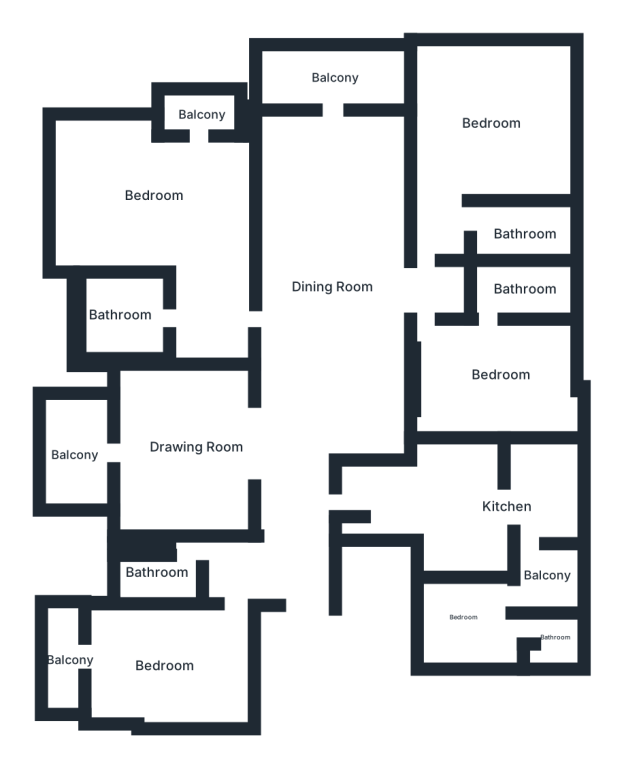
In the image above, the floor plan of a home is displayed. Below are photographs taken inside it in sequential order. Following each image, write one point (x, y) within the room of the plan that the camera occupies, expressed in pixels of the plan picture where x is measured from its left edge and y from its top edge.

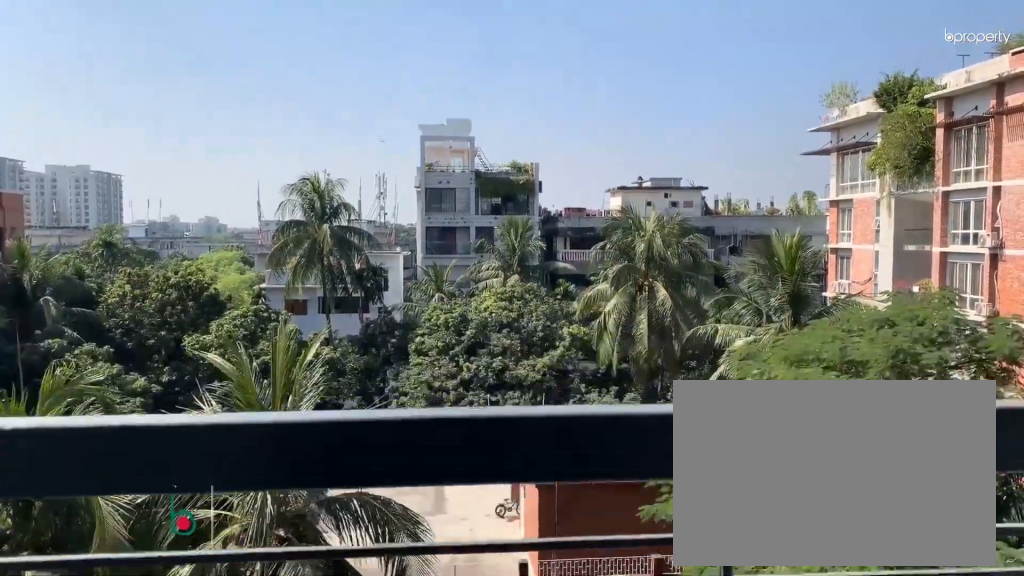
(78, 459)
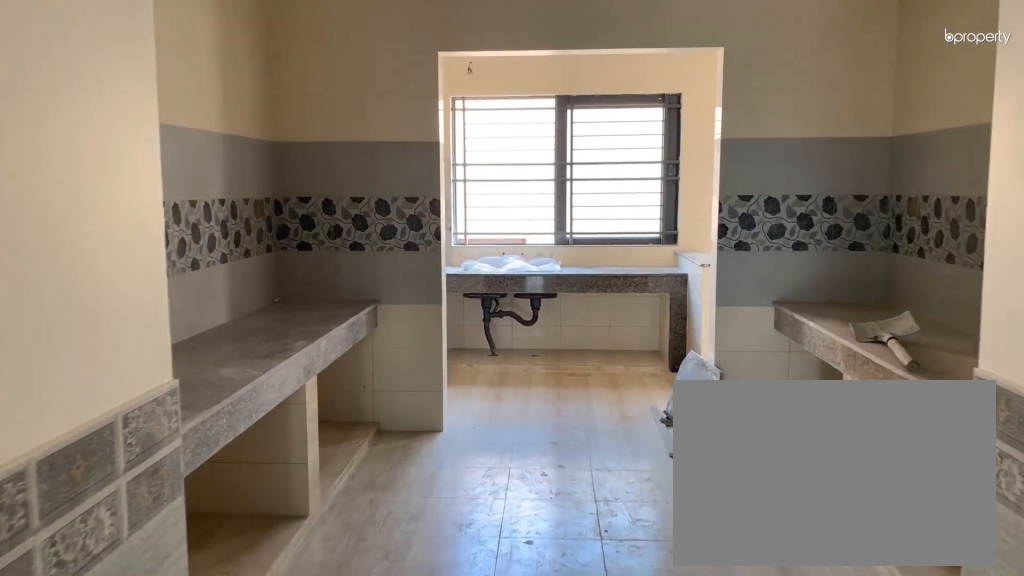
(507, 512)
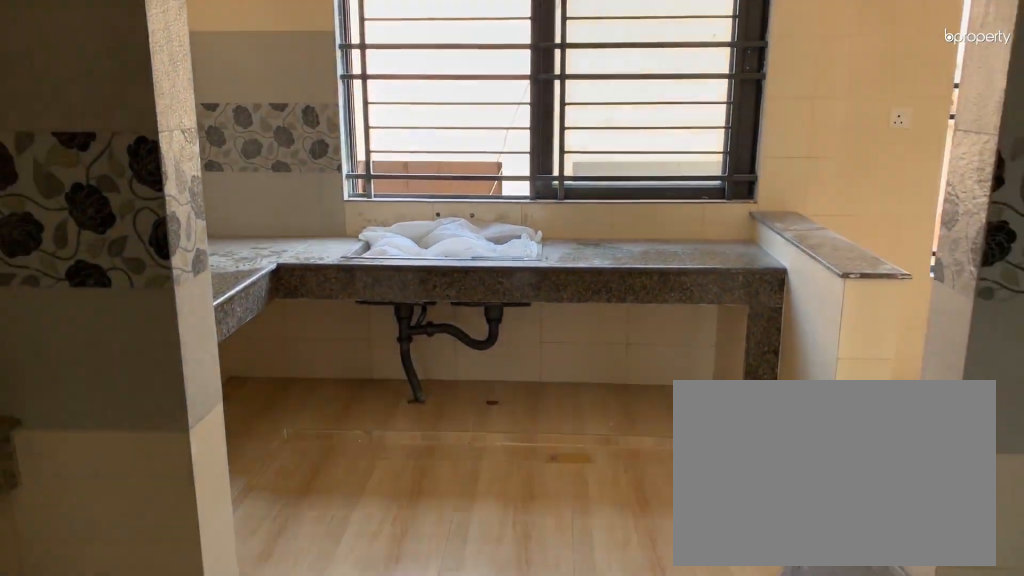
(507, 512)
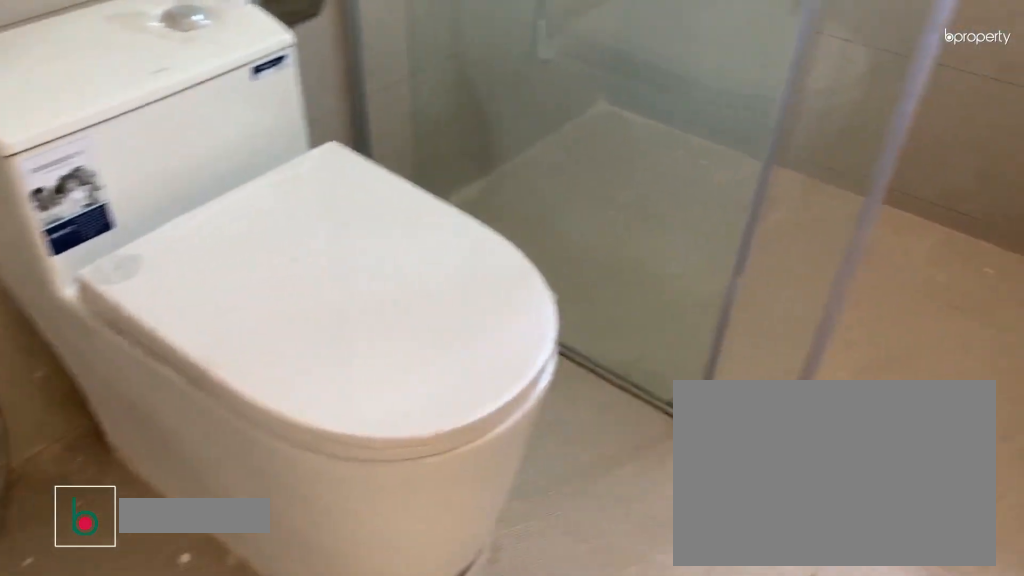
(522, 290)
